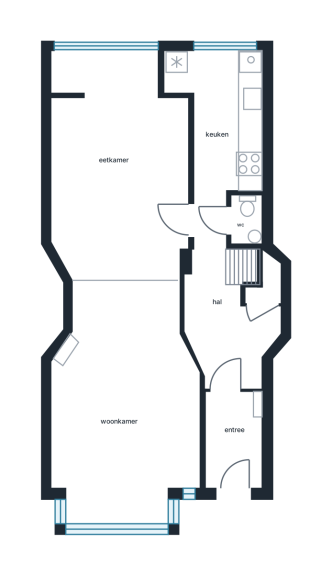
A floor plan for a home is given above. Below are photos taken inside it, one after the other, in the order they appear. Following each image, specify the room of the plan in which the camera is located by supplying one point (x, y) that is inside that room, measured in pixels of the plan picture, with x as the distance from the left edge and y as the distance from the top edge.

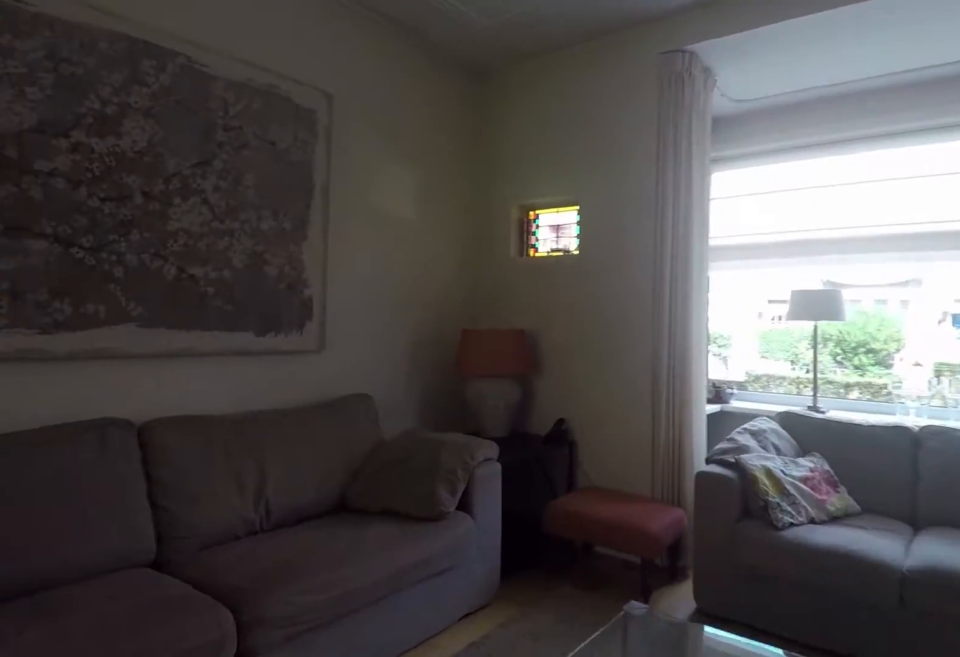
(129, 318)
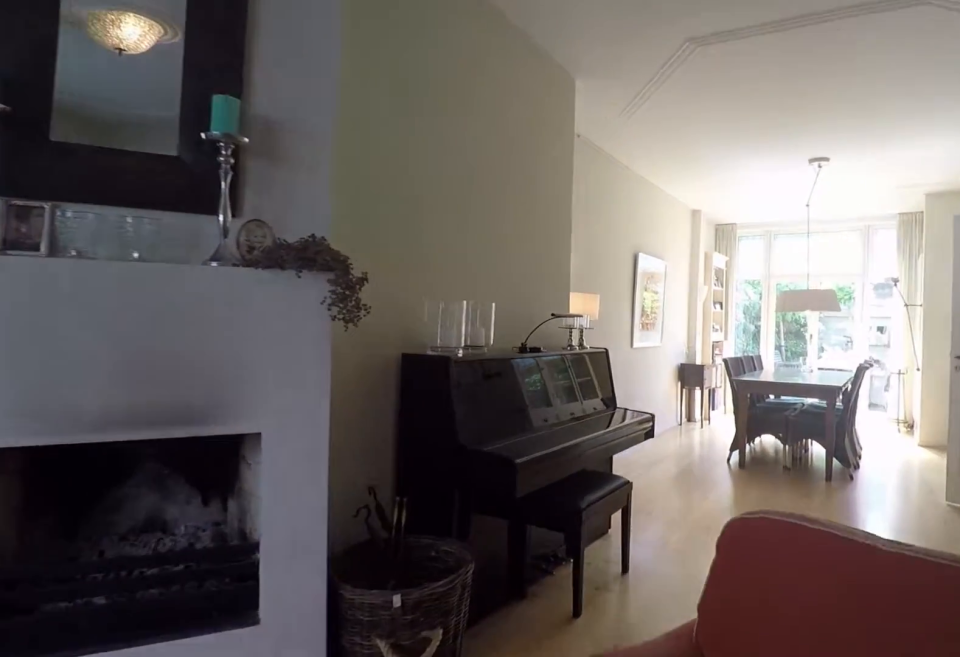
(129, 318)
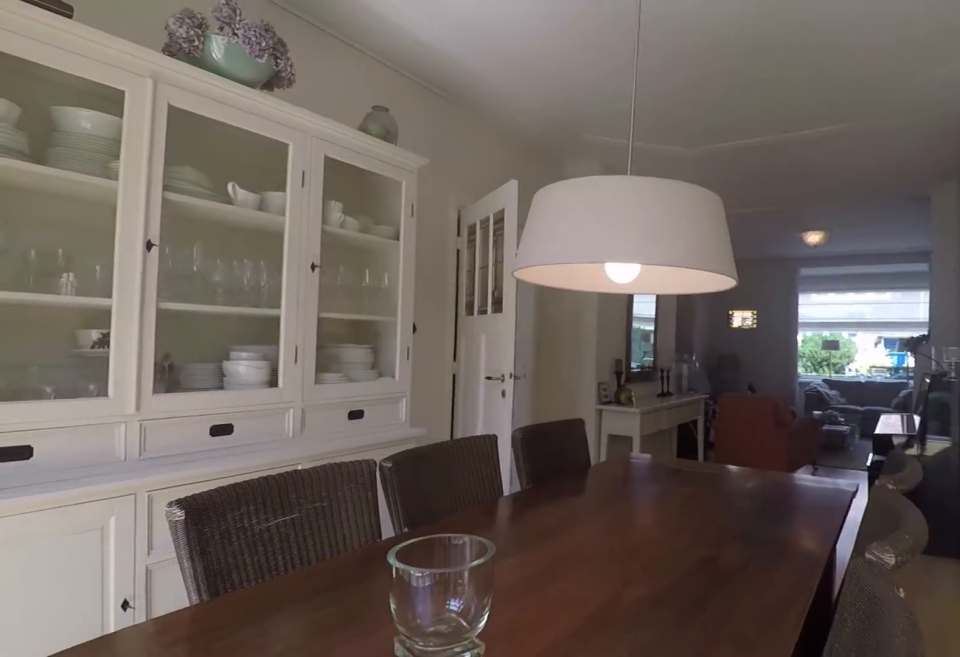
(117, 169)
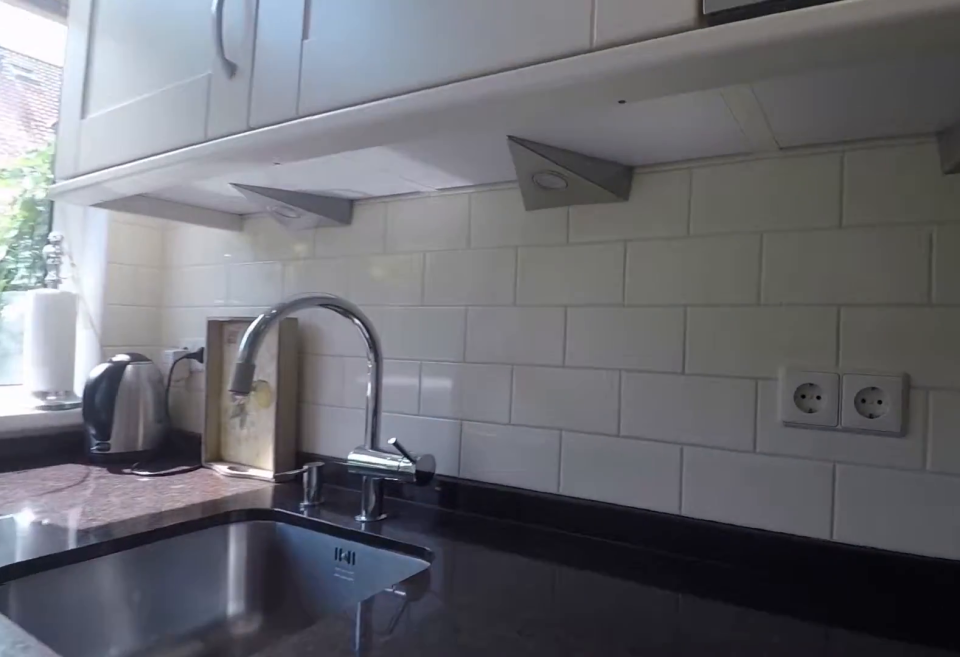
(234, 119)
